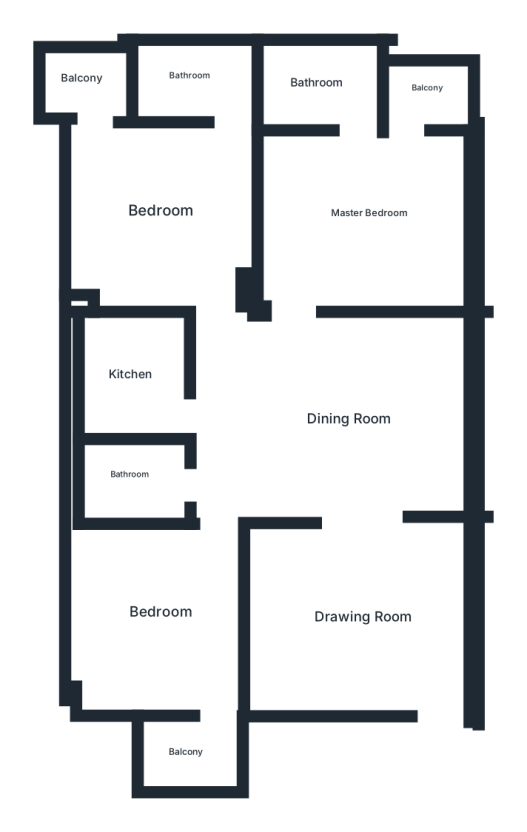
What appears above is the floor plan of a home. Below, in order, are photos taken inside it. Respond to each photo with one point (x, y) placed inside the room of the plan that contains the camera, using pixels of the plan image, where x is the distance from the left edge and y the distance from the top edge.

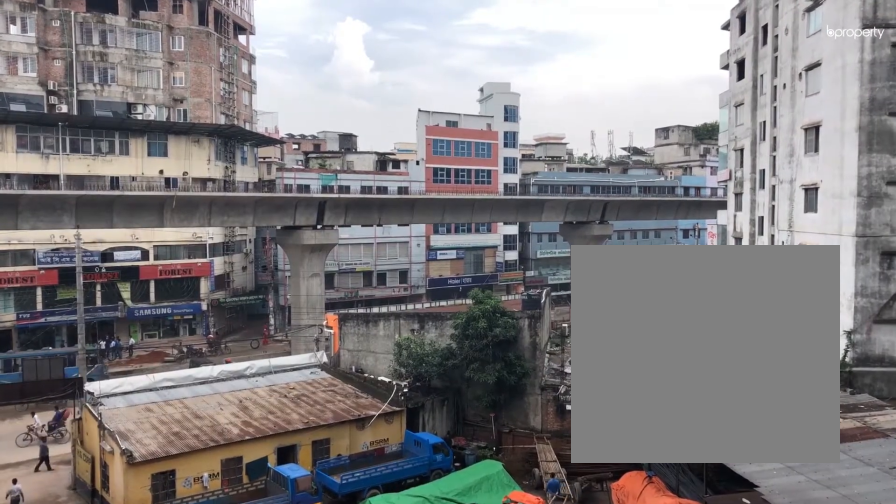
(424, 91)
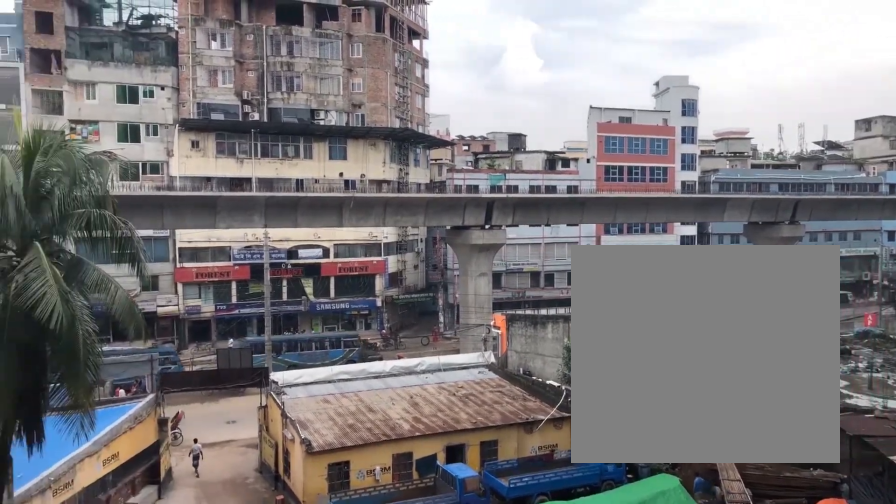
(424, 91)
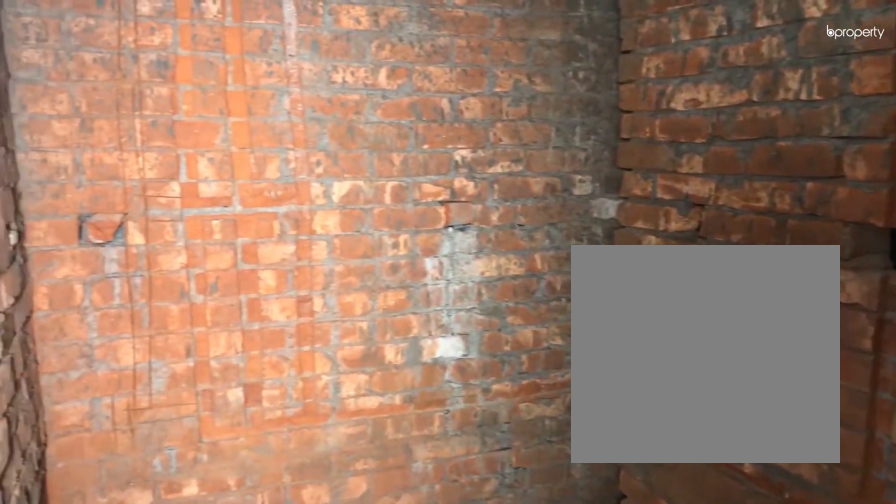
(201, 82)
